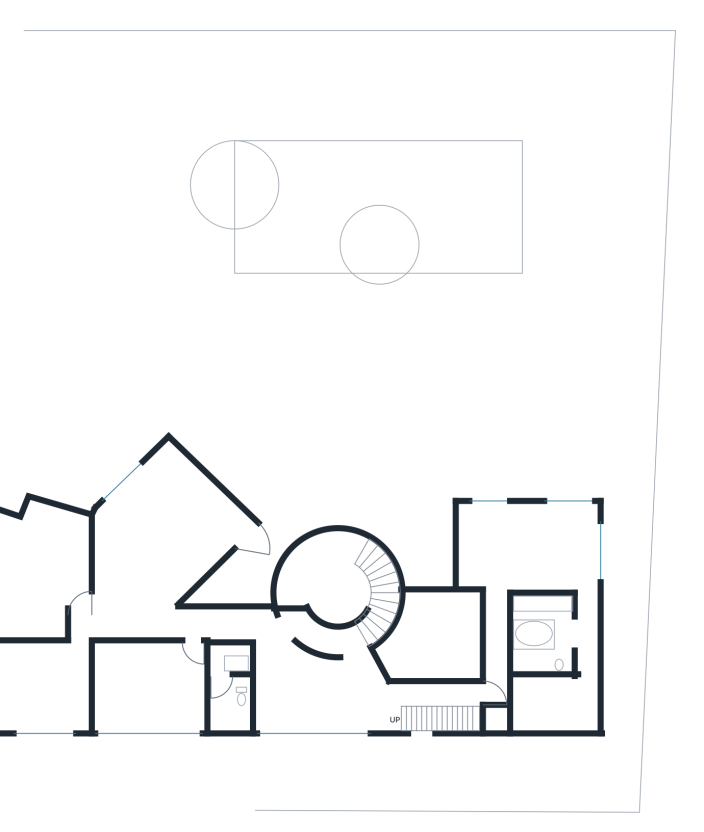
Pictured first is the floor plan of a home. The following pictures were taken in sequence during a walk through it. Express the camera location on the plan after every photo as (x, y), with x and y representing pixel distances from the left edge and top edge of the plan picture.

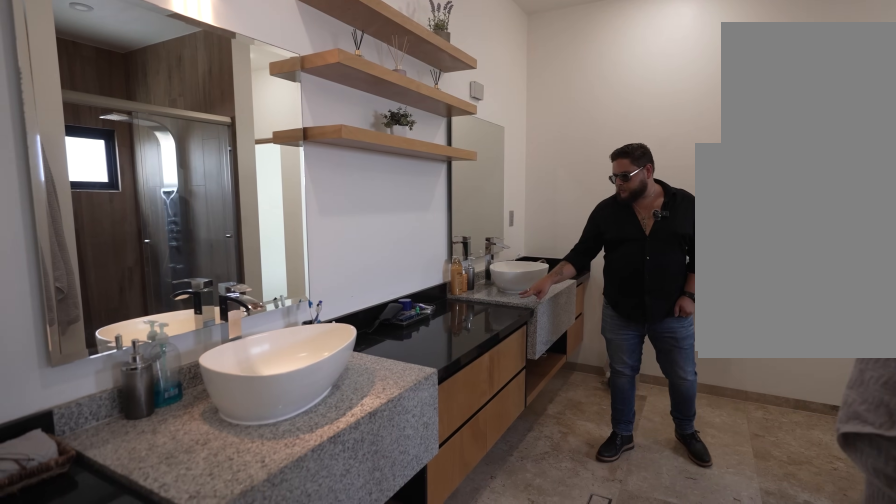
(567, 632)
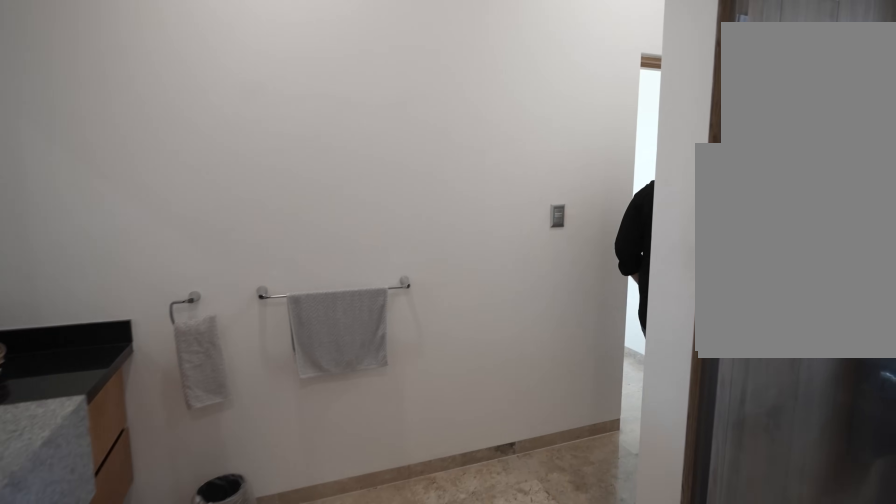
(579, 569)
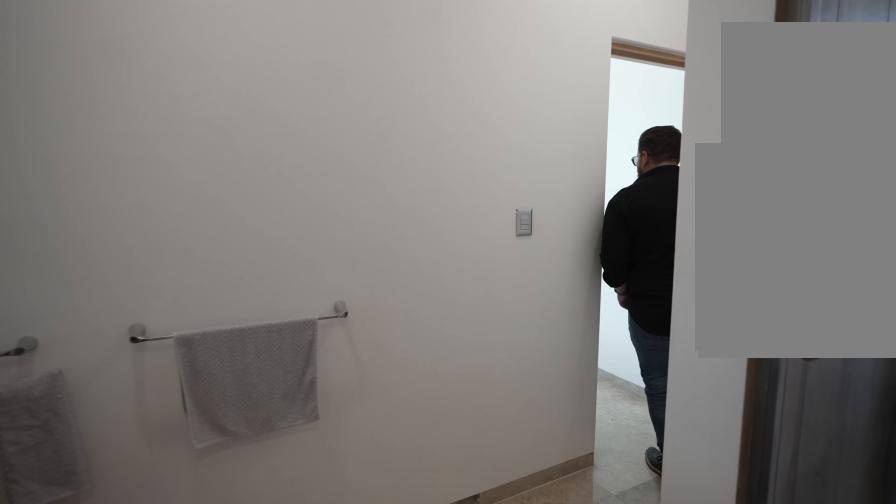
(577, 557)
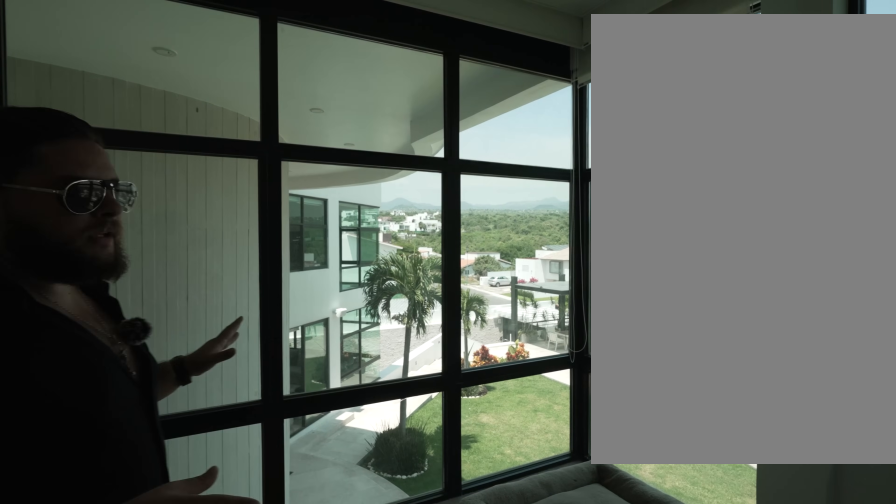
(516, 520)
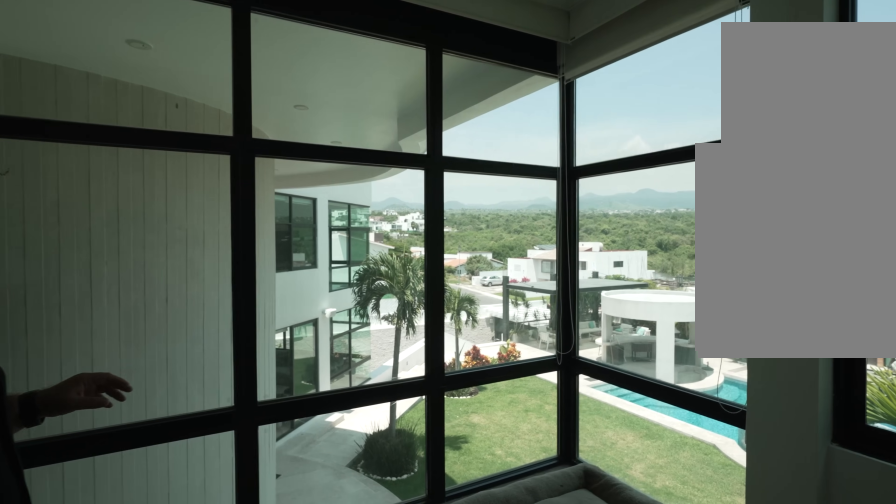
(516, 520)
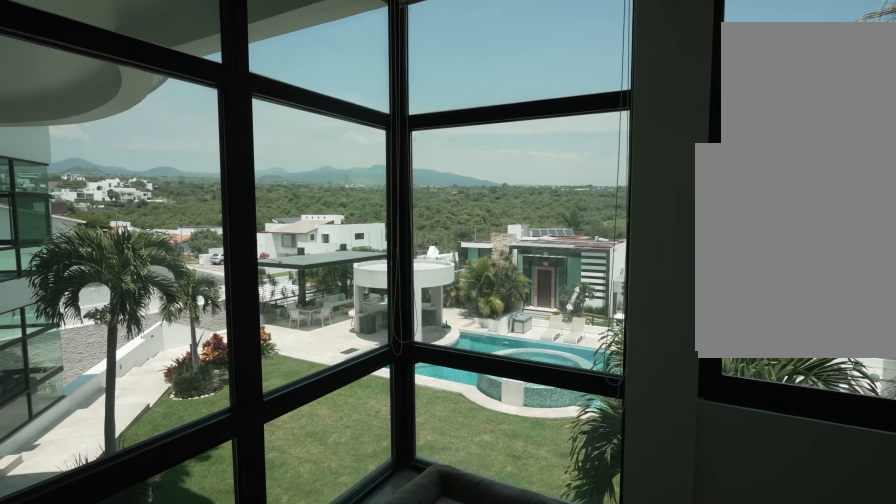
(516, 520)
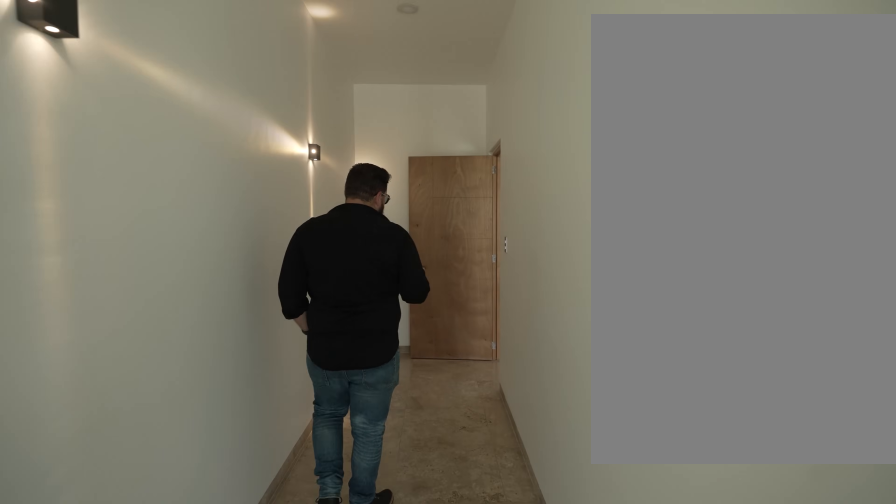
(485, 586)
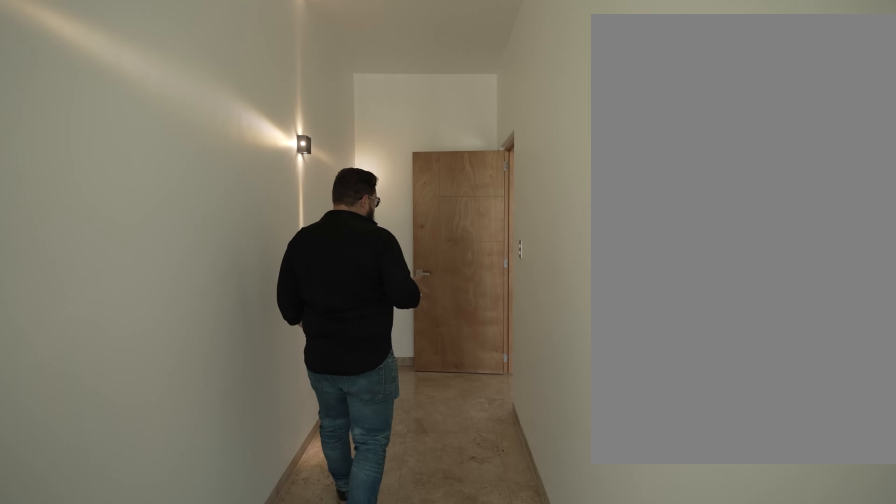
(487, 589)
